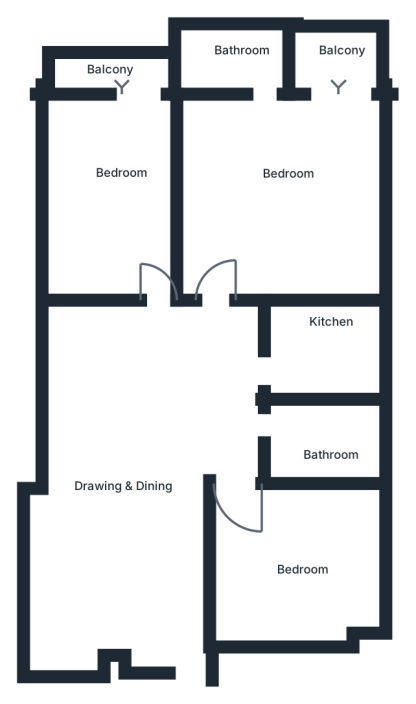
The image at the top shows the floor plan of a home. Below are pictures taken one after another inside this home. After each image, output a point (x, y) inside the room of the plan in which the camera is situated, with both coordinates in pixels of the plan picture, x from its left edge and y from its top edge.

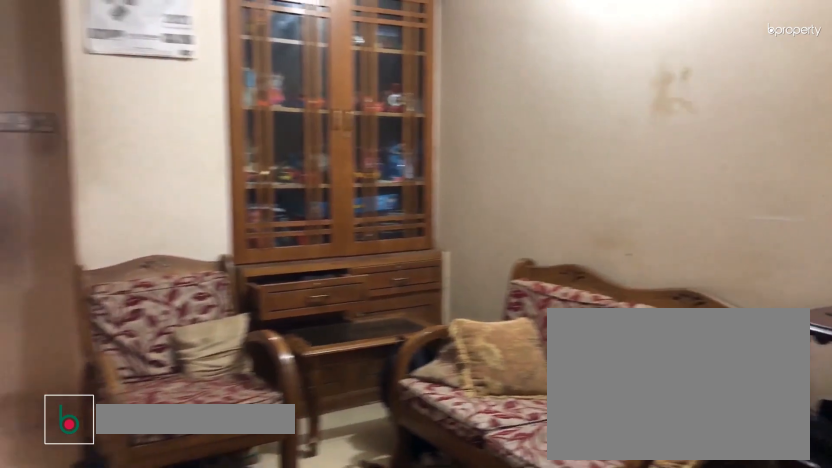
(149, 440)
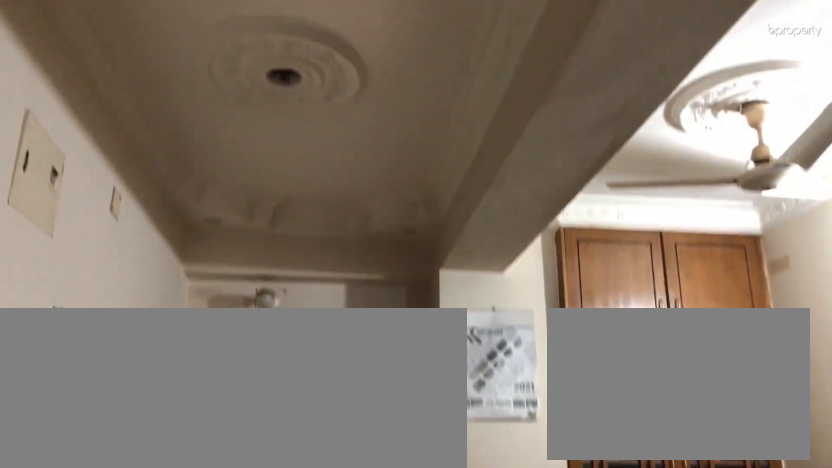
(149, 440)
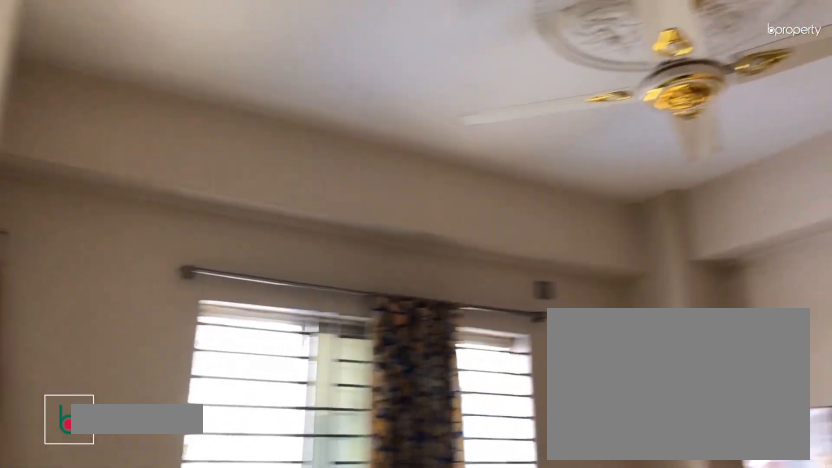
(286, 565)
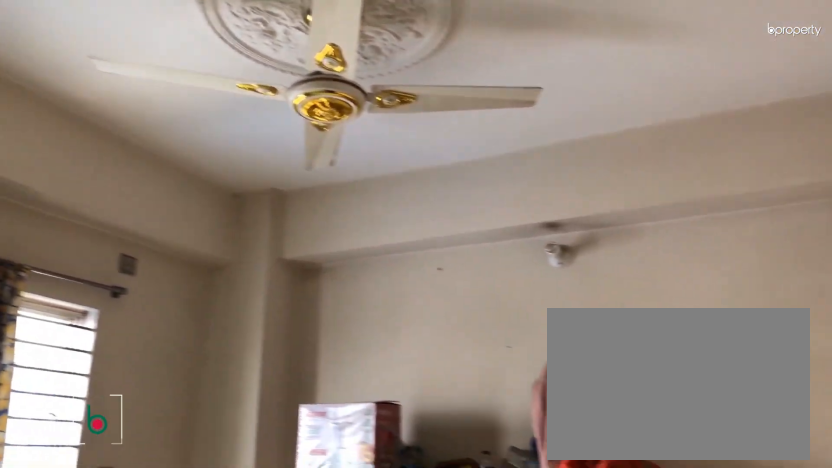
(286, 565)
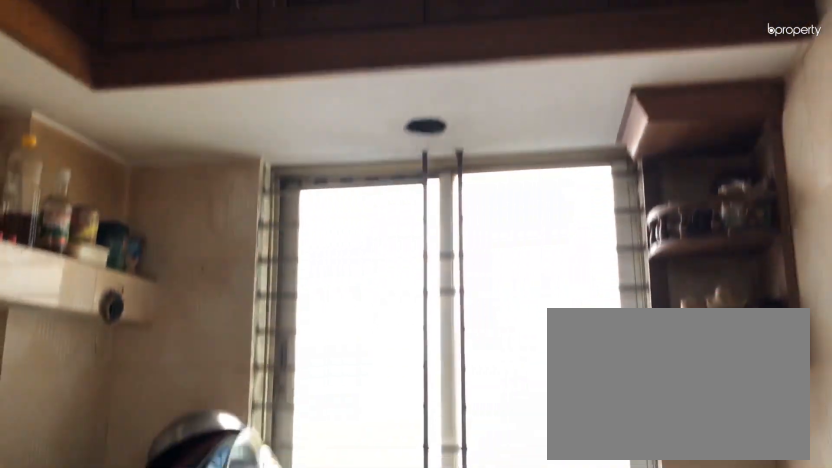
(316, 348)
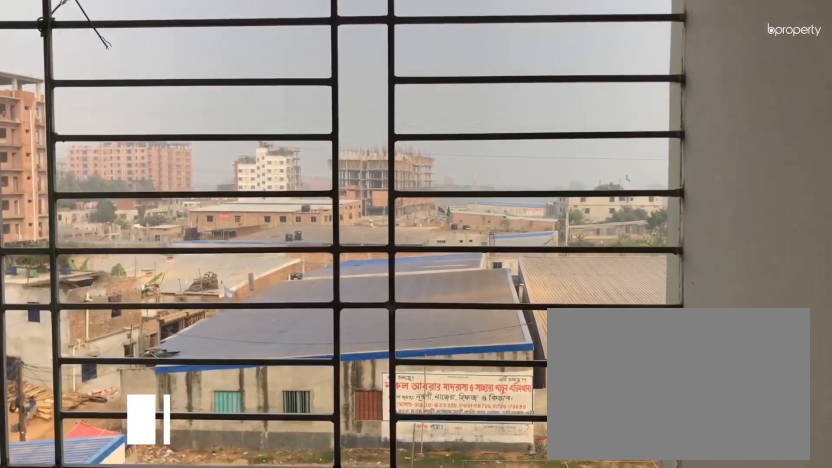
(120, 69)
